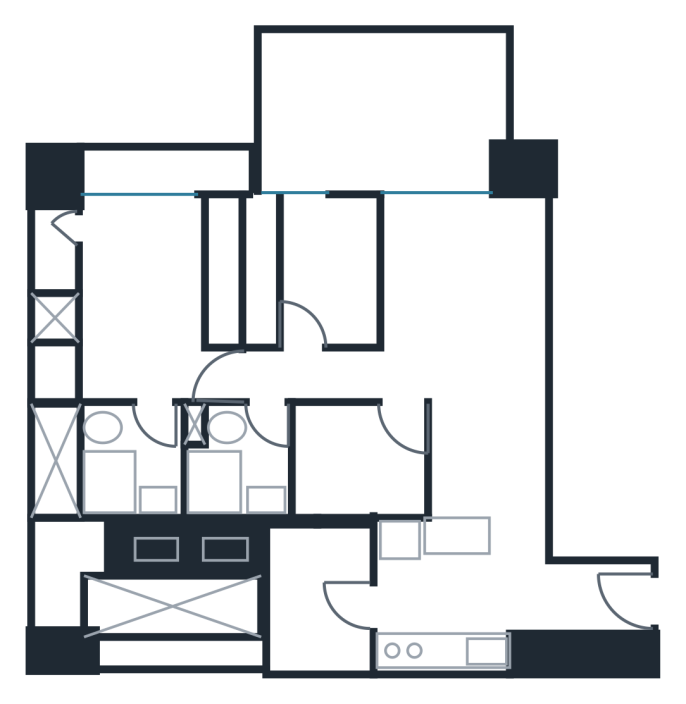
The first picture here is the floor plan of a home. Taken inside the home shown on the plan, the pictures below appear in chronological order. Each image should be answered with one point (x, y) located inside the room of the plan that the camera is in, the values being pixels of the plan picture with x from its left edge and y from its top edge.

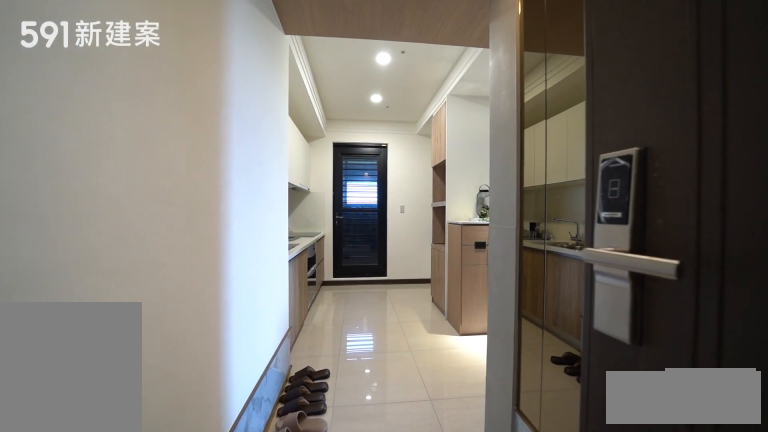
(584, 621)
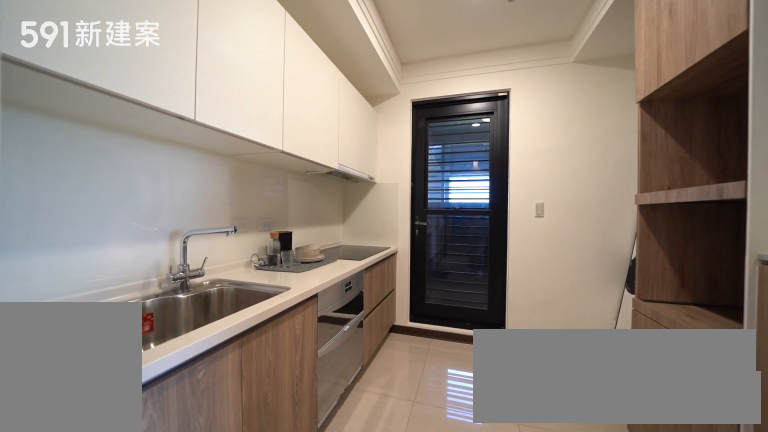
(440, 592)
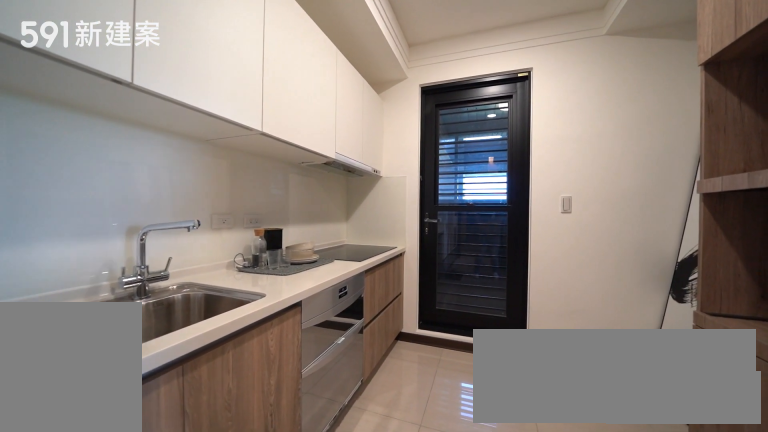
(440, 592)
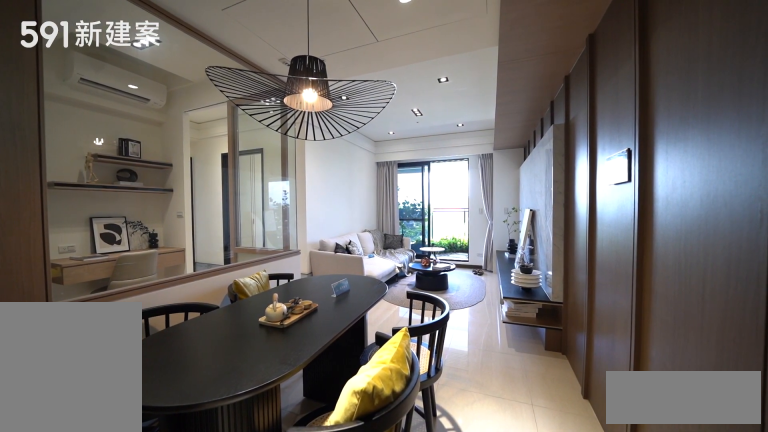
(486, 456)
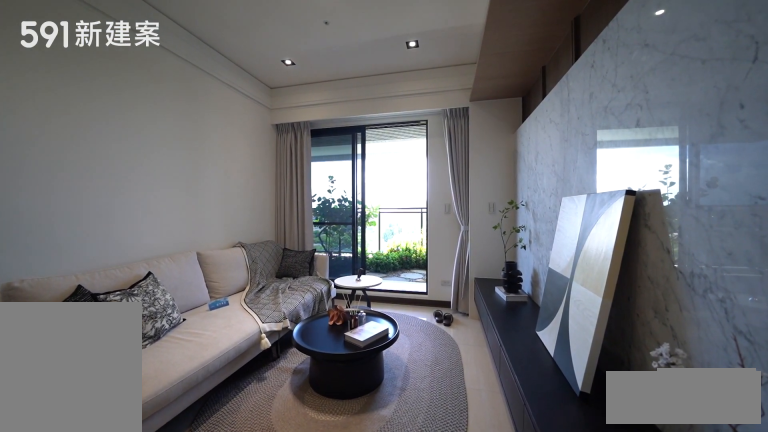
(465, 289)
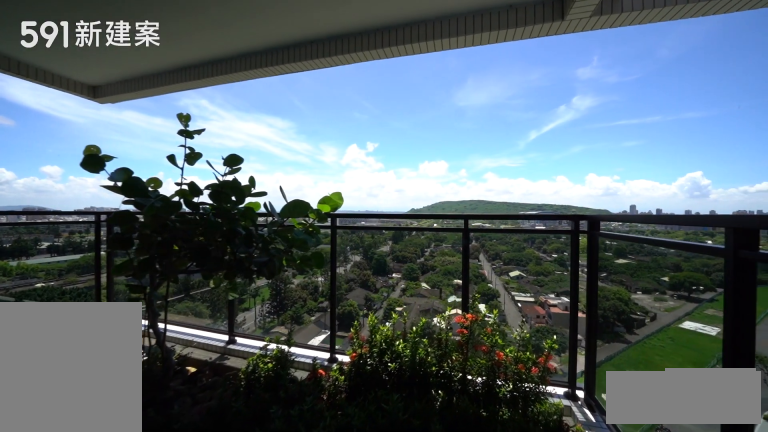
(385, 110)
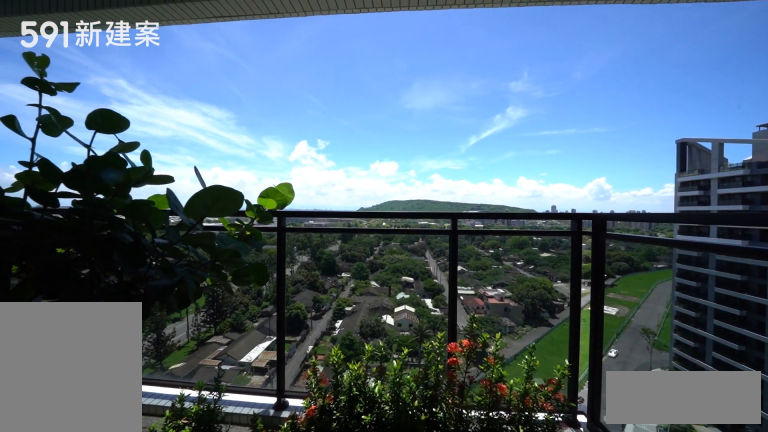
(385, 110)
